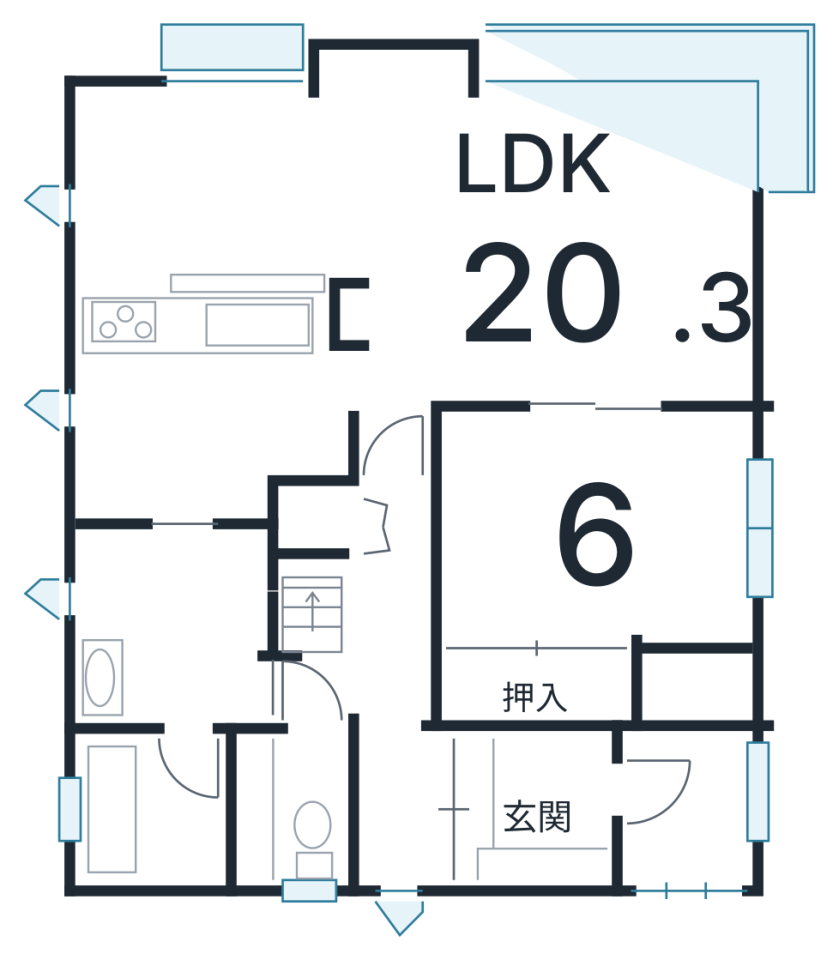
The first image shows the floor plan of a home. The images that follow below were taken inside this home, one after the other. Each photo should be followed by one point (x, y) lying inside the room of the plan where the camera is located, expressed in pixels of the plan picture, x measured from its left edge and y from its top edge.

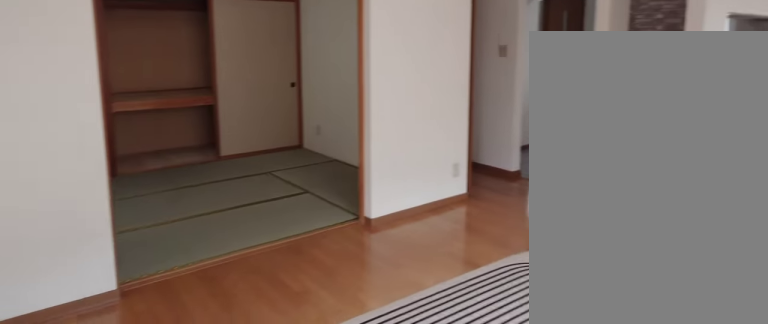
(554, 253)
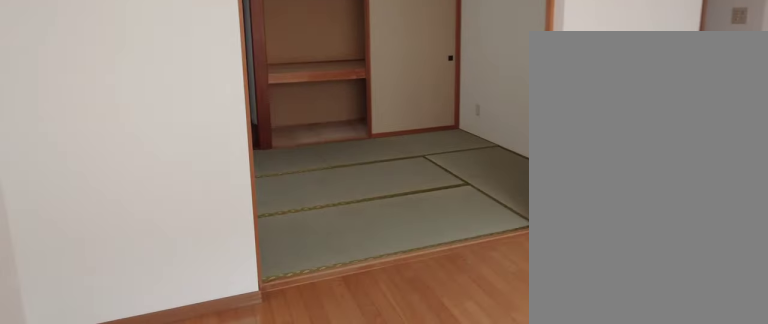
(554, 253)
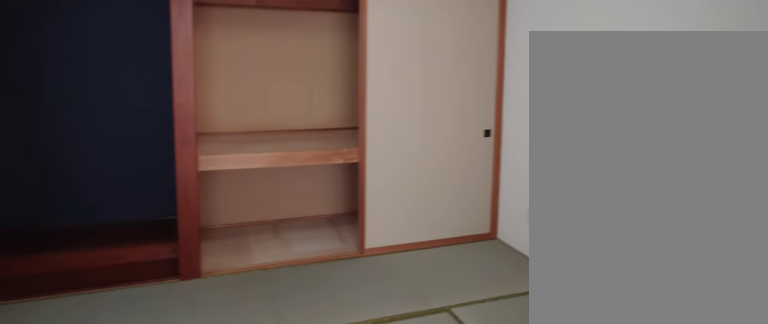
(579, 530)
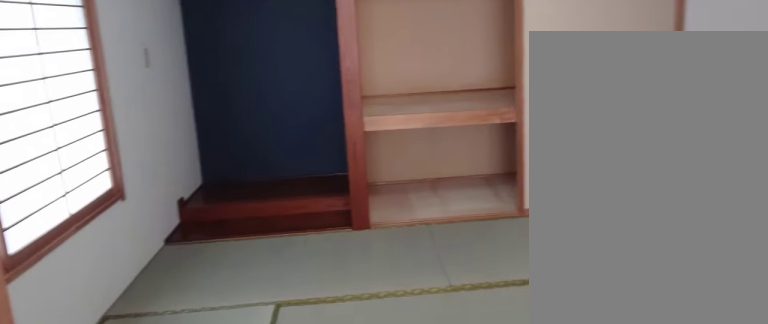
(579, 530)
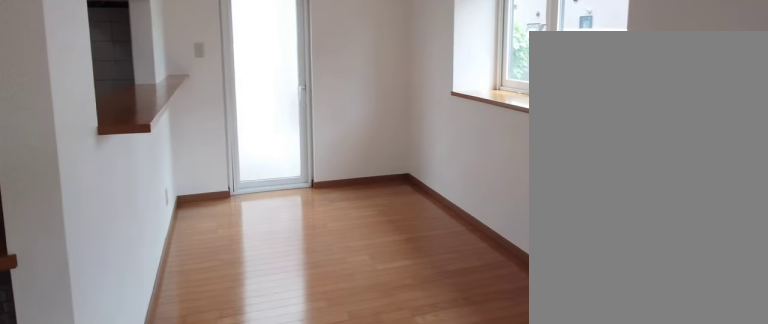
(210, 197)
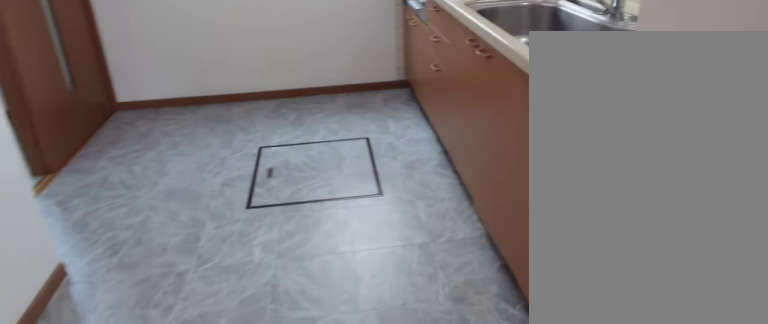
(212, 394)
